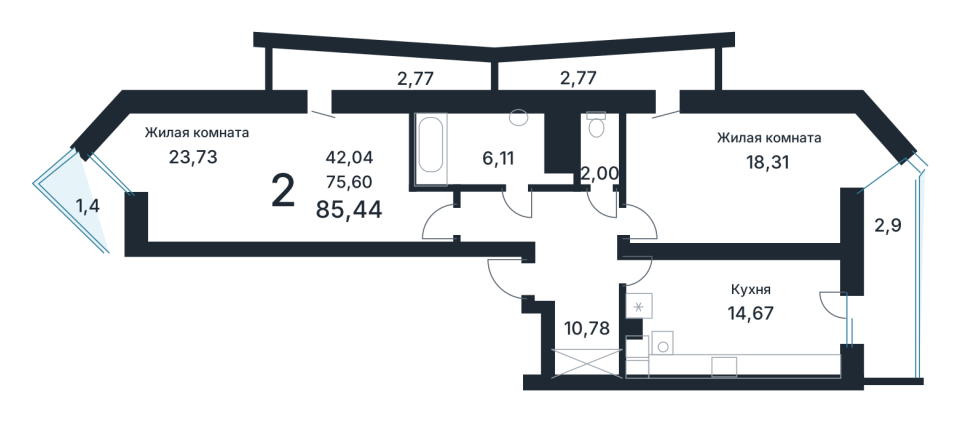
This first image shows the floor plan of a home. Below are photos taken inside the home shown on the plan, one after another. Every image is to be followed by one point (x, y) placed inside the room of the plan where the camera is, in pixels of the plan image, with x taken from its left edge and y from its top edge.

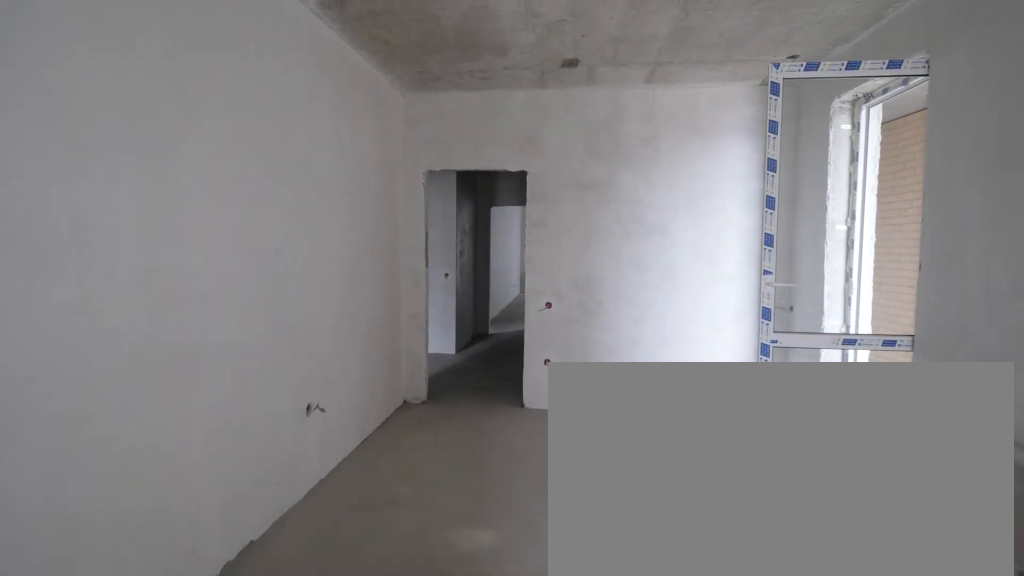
(744, 177)
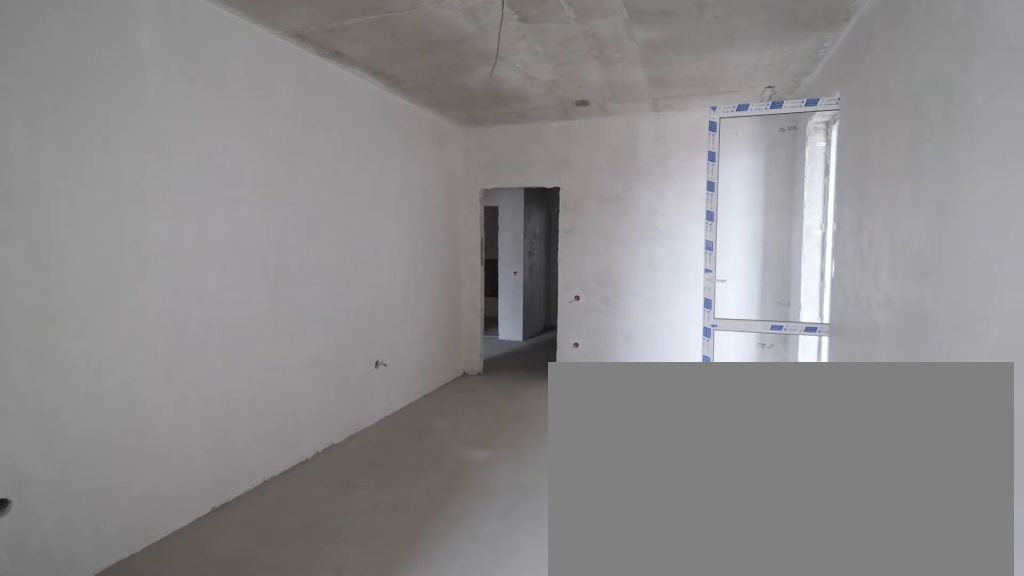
(744, 177)
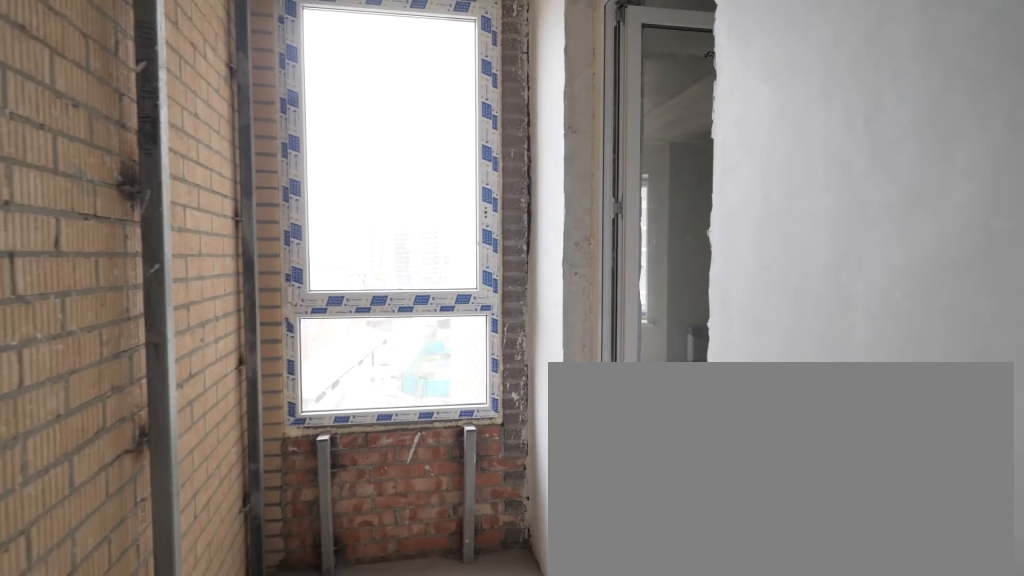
(610, 70)
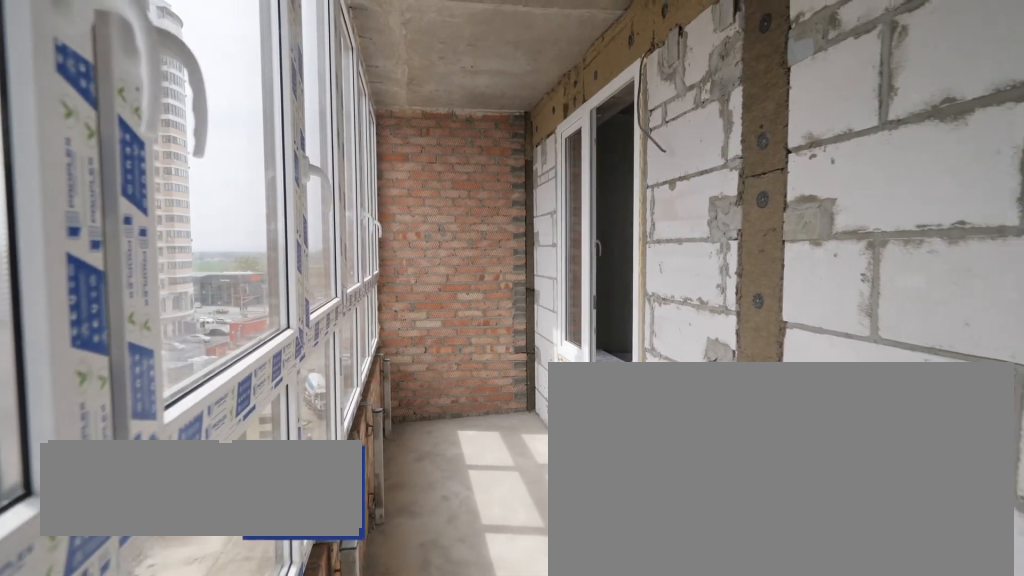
(887, 276)
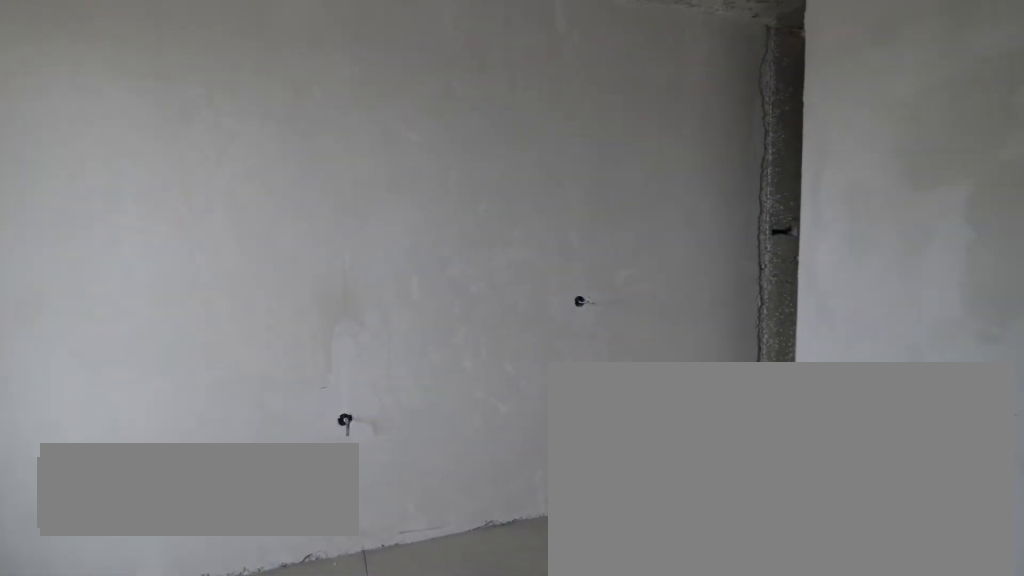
(740, 316)
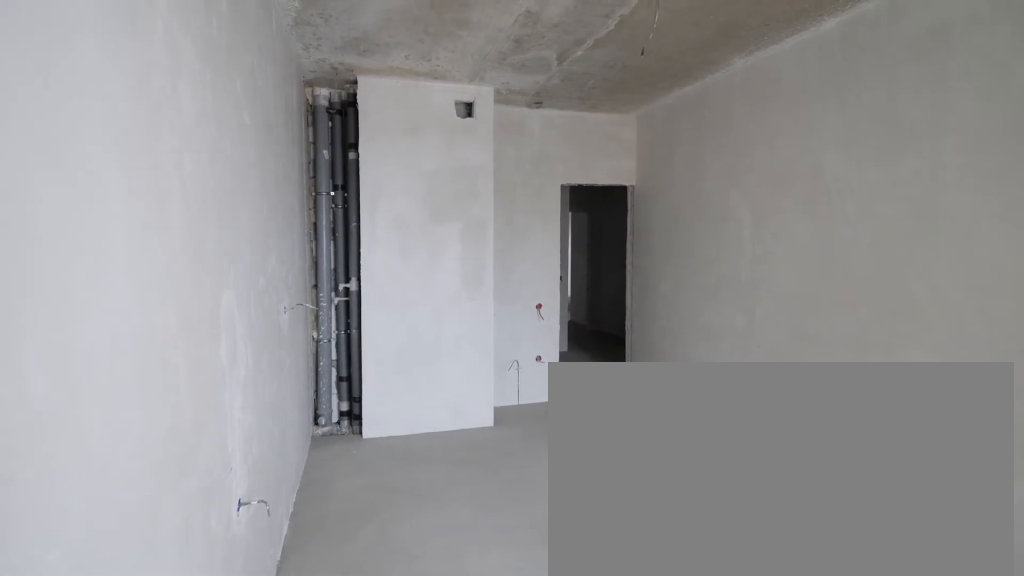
(740, 316)
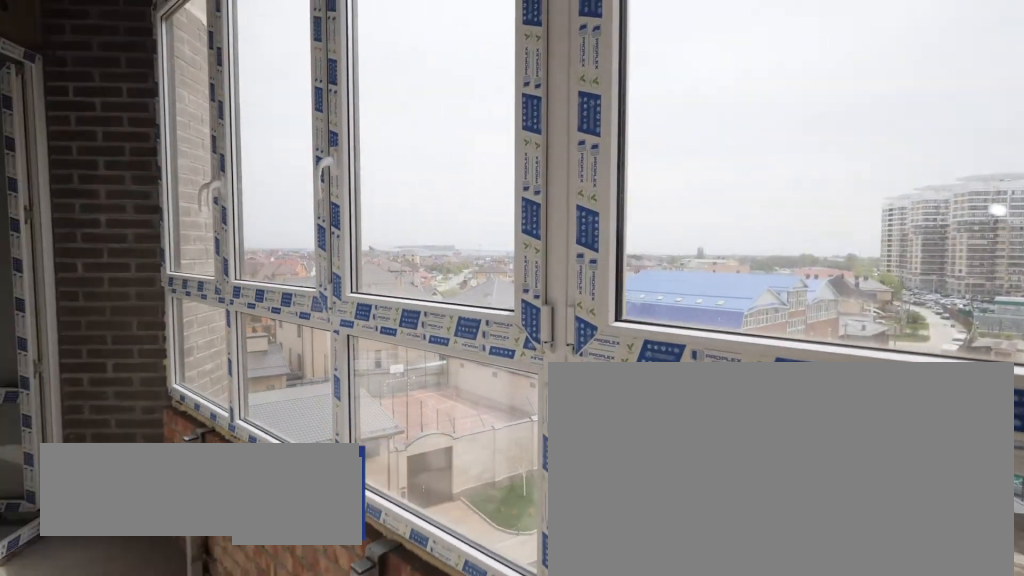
(887, 276)
